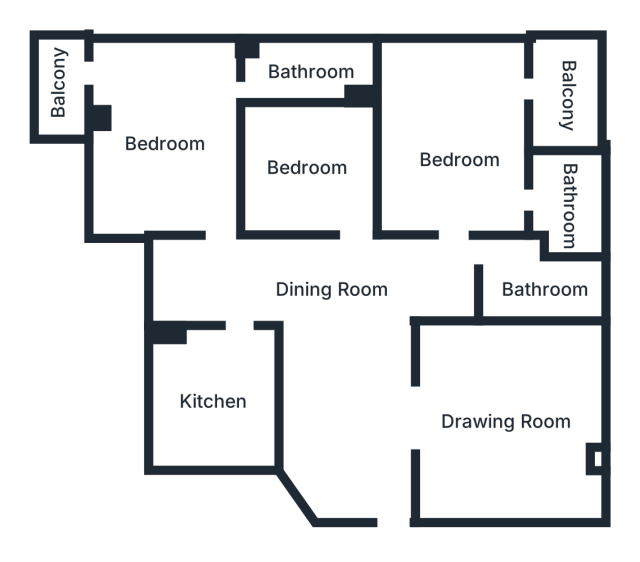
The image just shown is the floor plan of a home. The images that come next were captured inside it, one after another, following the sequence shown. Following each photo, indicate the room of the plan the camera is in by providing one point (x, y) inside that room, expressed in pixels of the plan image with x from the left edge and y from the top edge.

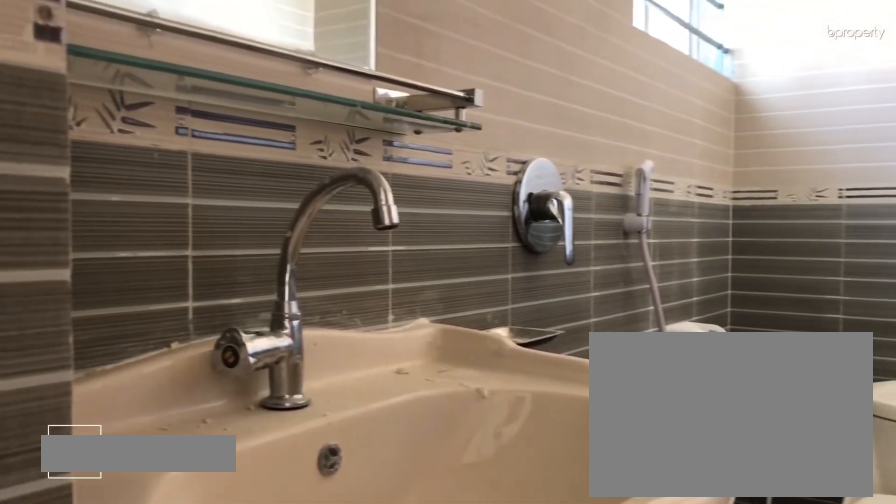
(310, 74)
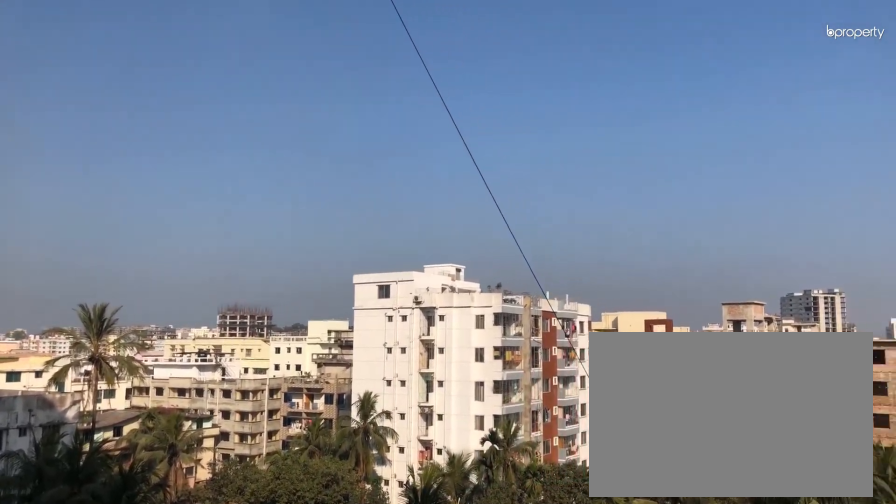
(58, 81)
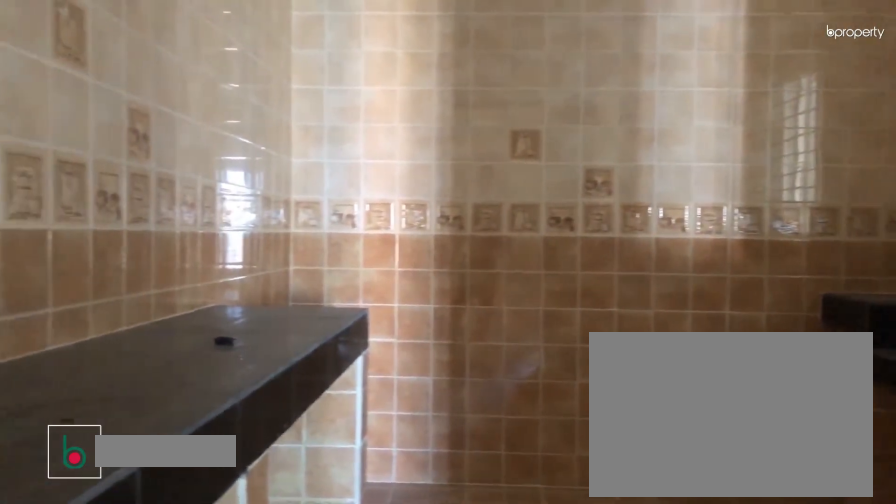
(214, 401)
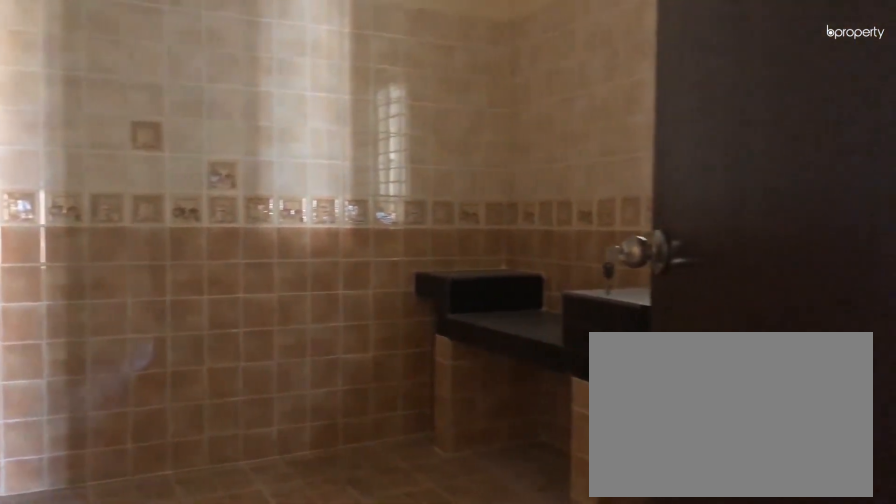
(214, 401)
